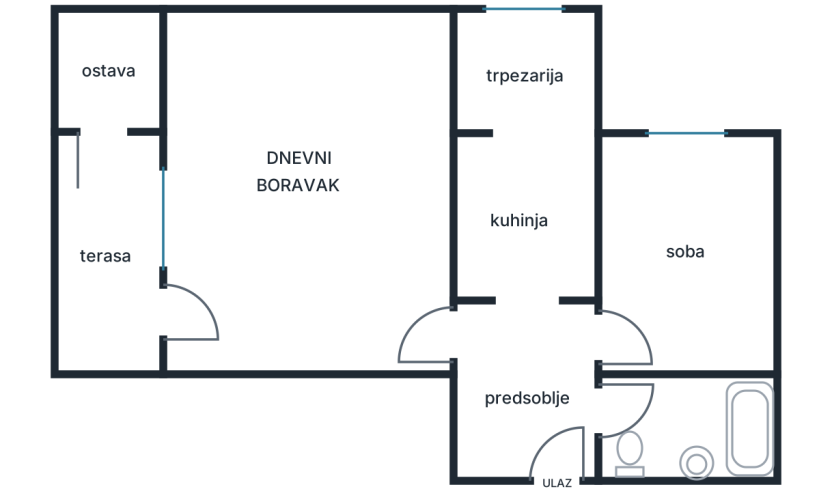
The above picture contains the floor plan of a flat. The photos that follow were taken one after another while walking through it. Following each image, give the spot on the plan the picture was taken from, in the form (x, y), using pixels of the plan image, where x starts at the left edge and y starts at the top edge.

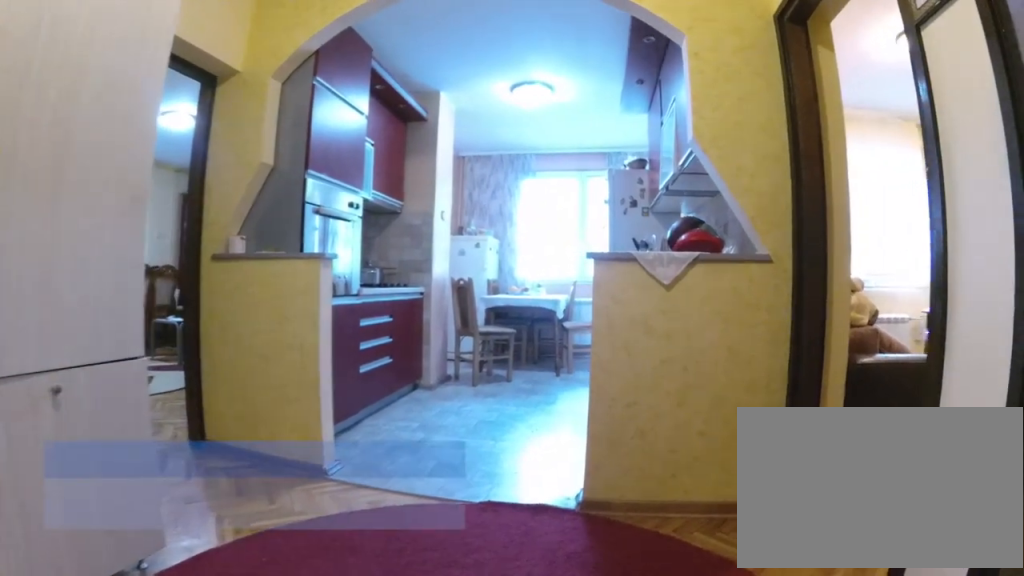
(540, 460)
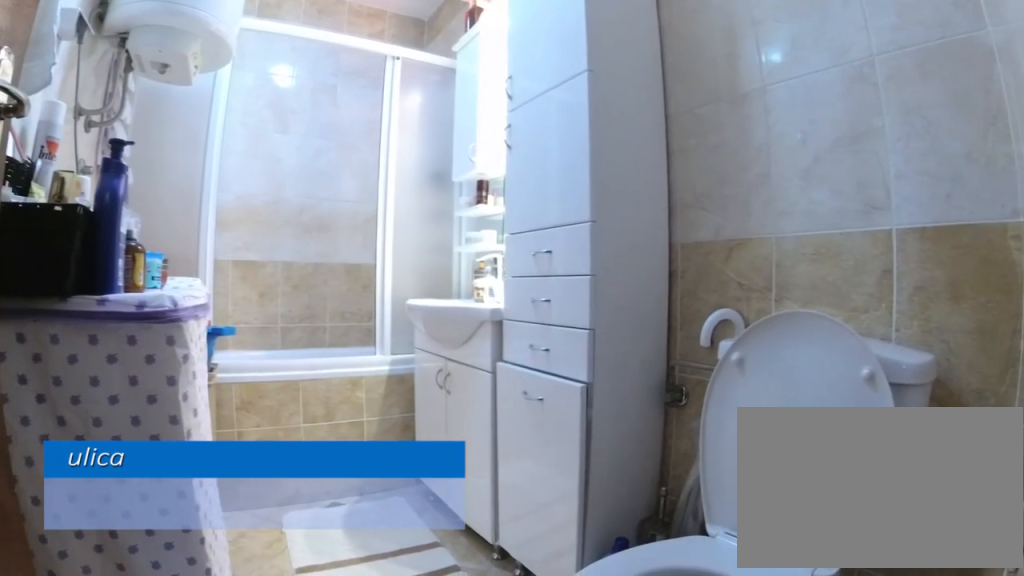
(589, 430)
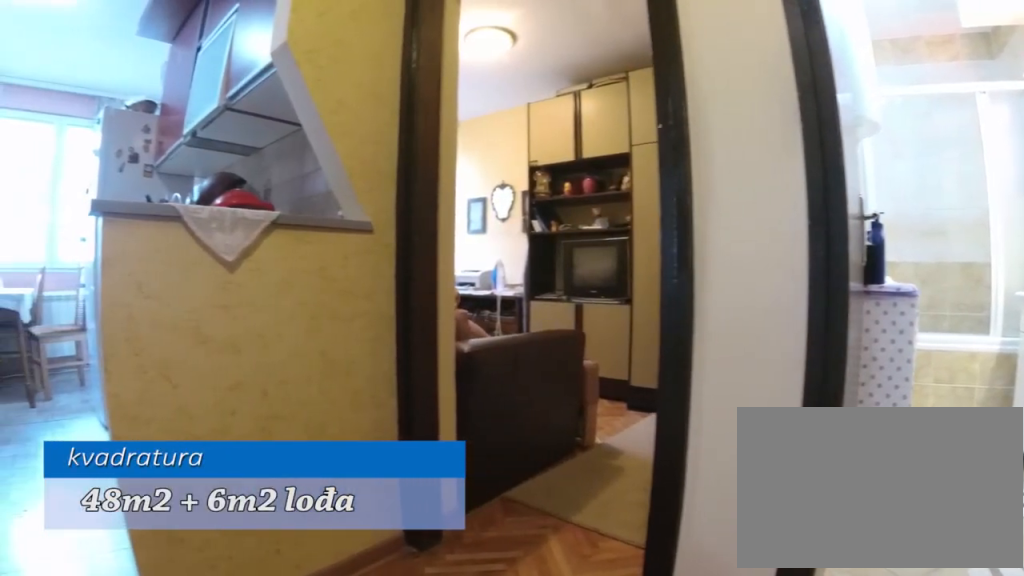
(541, 429)
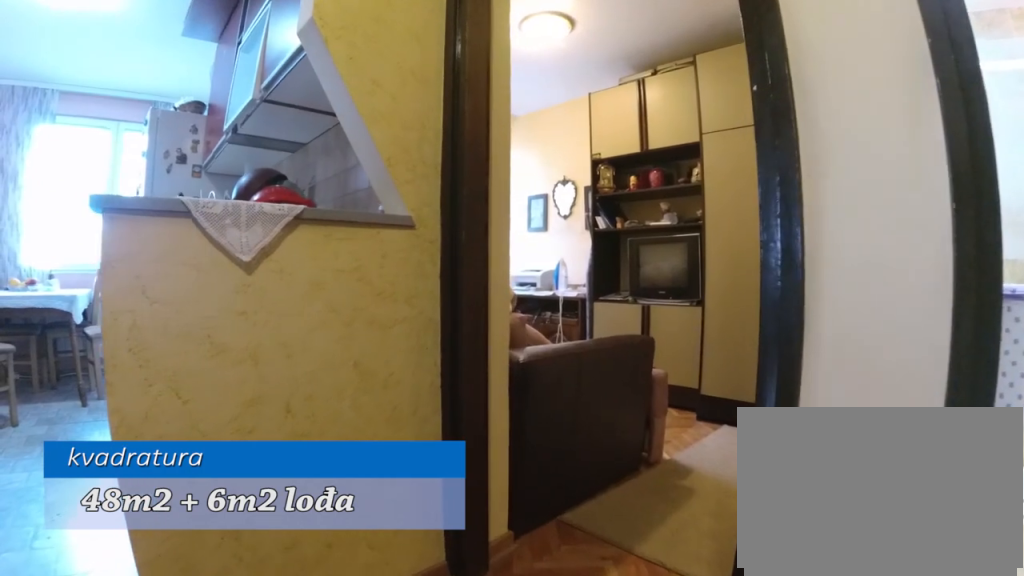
(545, 415)
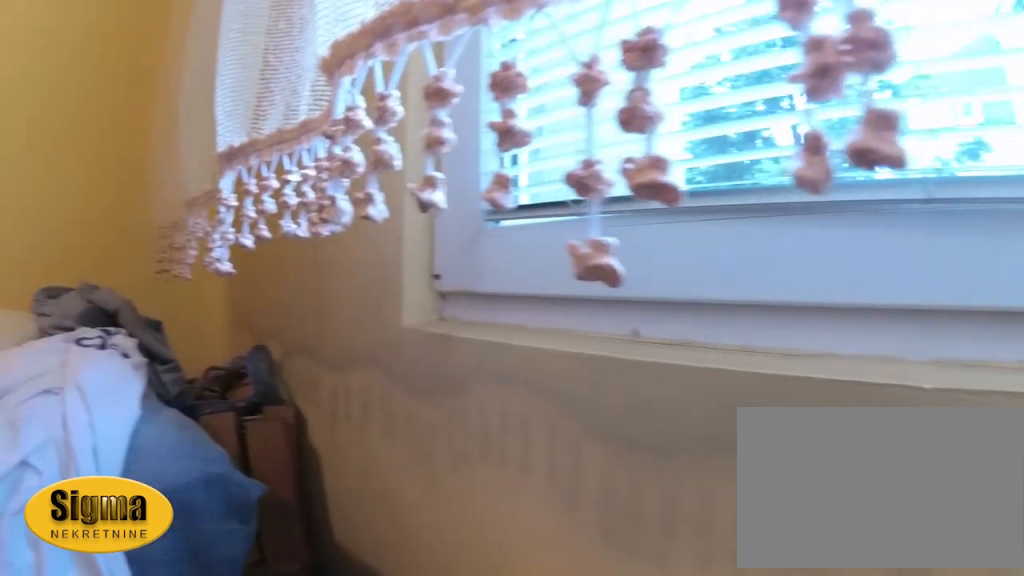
(718, 185)
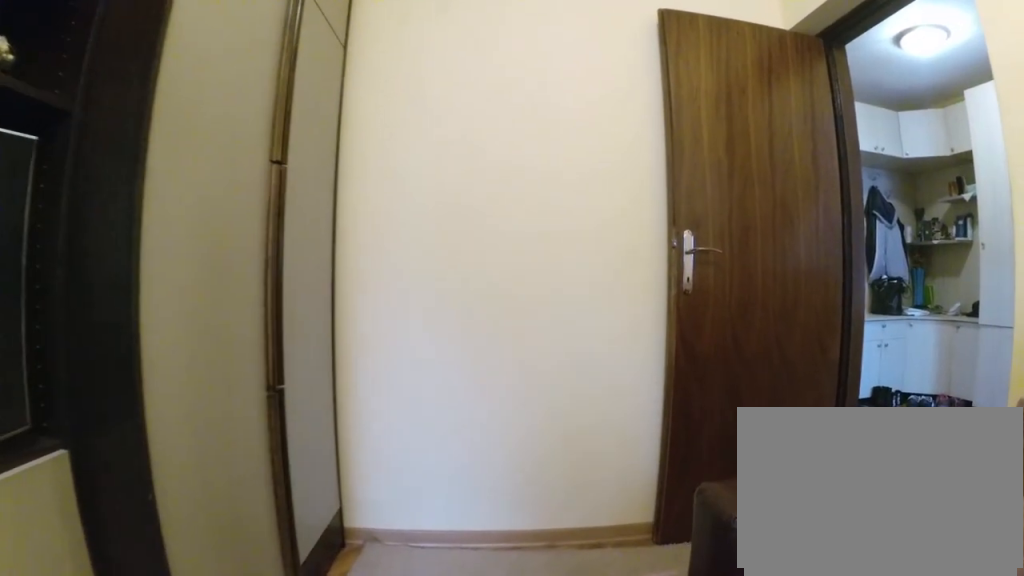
(695, 228)
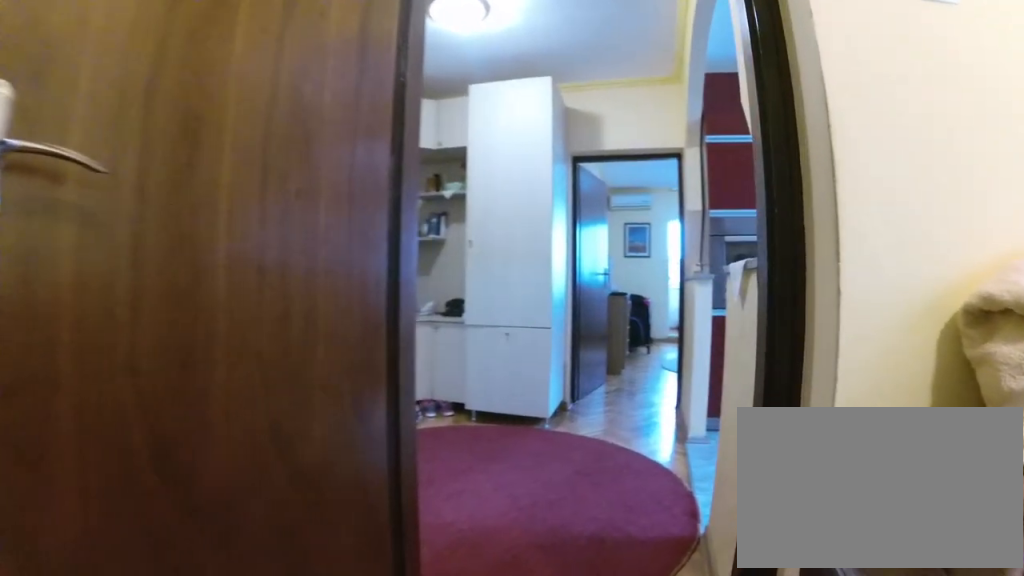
(687, 317)
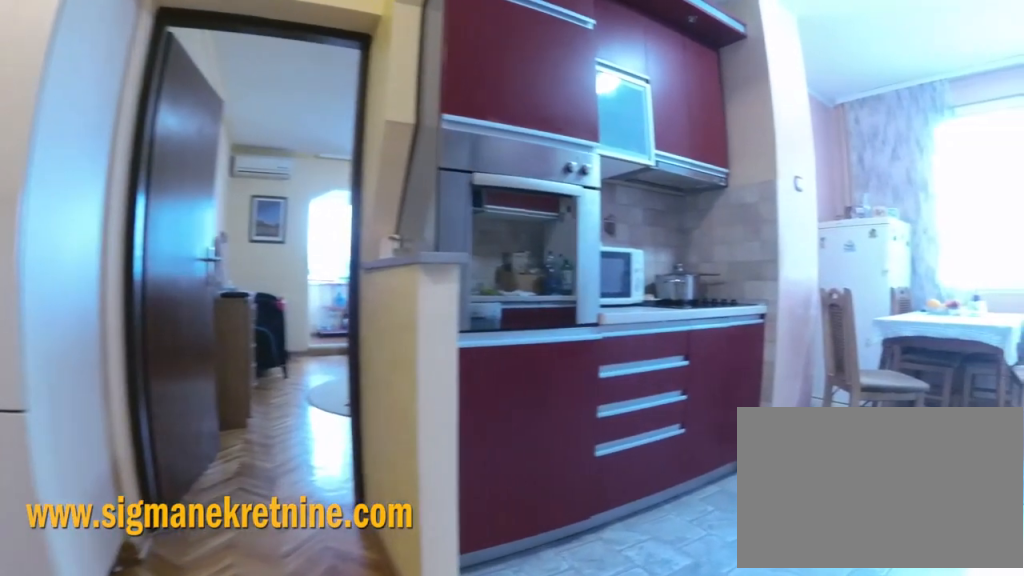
(553, 342)
